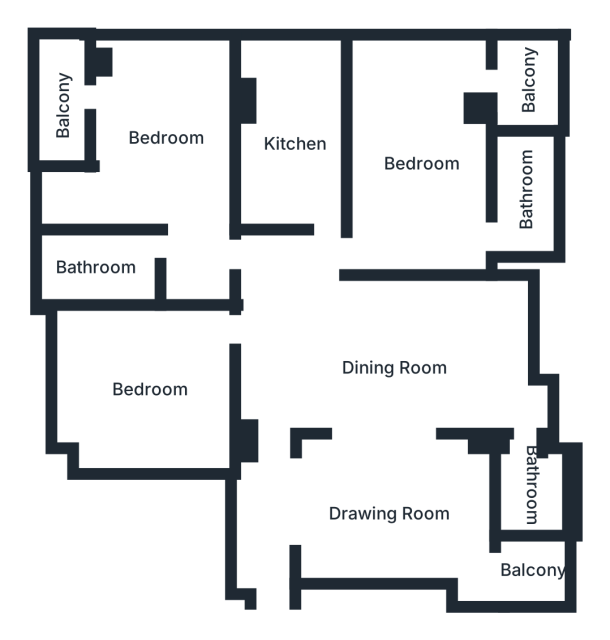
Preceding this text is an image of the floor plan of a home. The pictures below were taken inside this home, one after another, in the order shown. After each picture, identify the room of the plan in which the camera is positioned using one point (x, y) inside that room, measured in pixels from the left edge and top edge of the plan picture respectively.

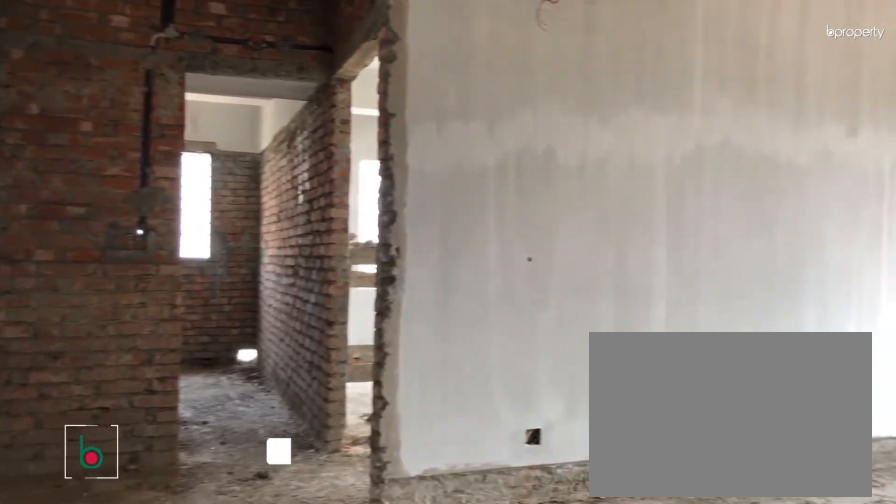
(402, 364)
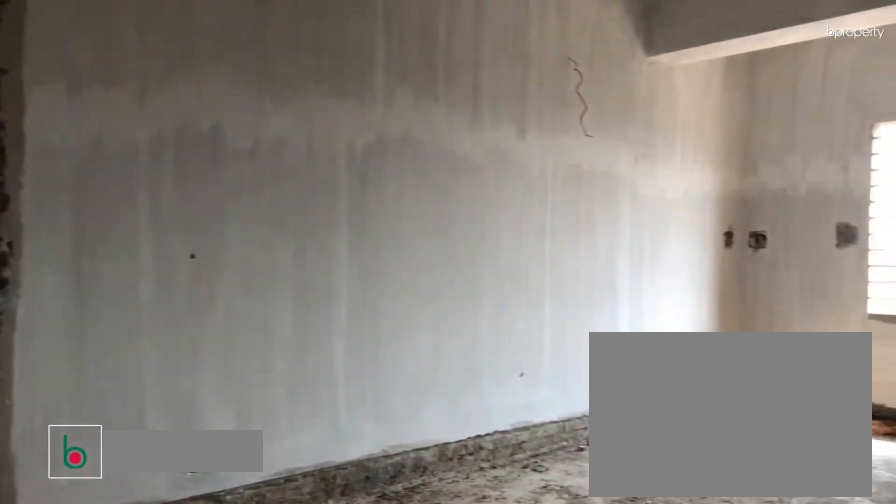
(402, 364)
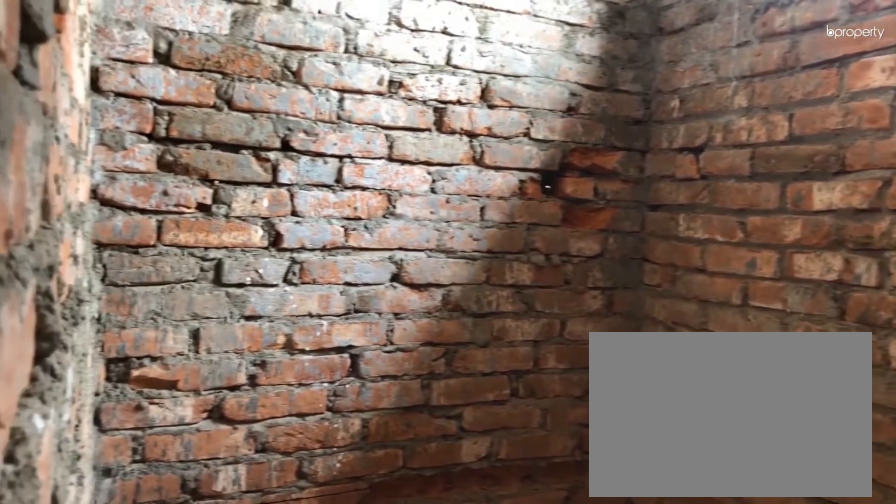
(532, 491)
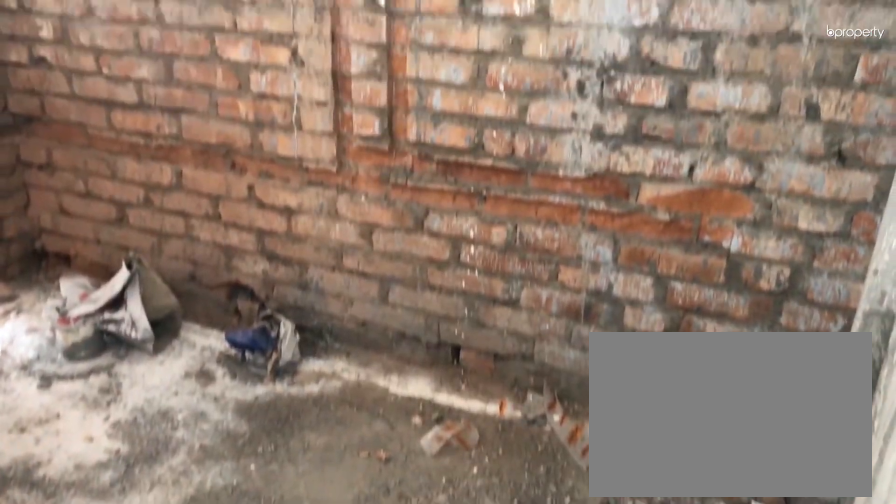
(533, 490)
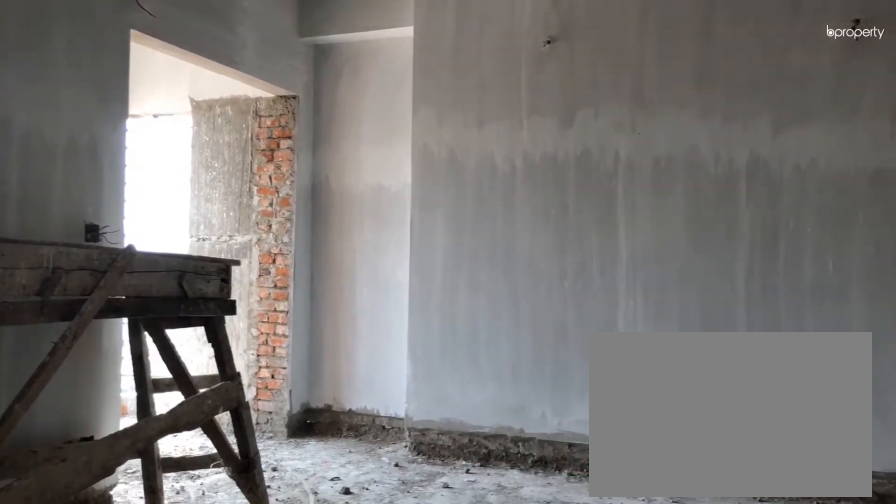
(388, 516)
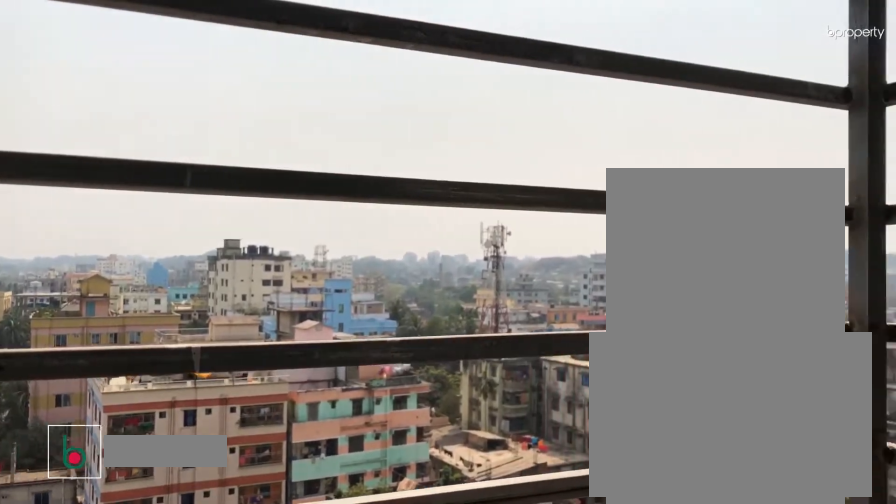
(534, 573)
